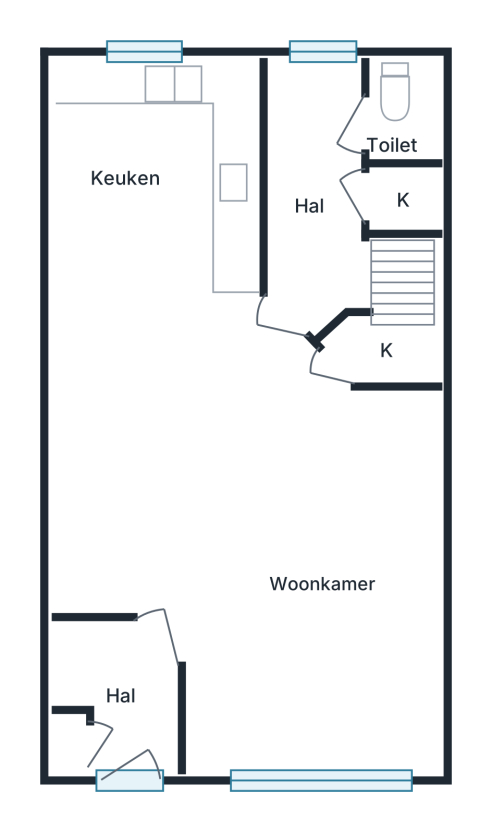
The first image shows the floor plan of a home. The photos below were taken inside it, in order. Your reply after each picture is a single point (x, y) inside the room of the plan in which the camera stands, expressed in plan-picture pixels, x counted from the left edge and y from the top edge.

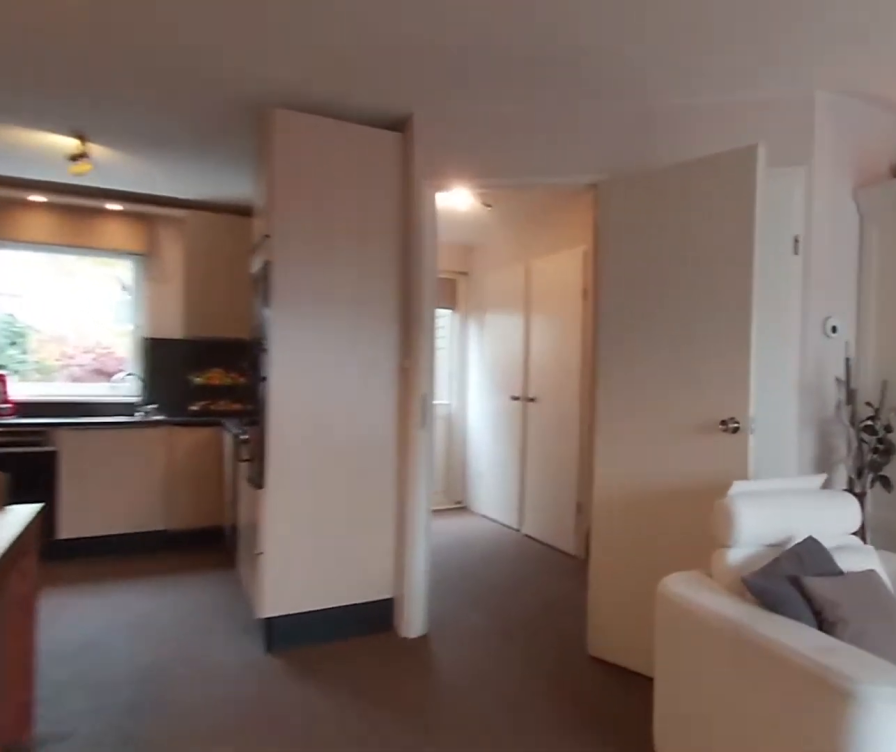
(254, 527)
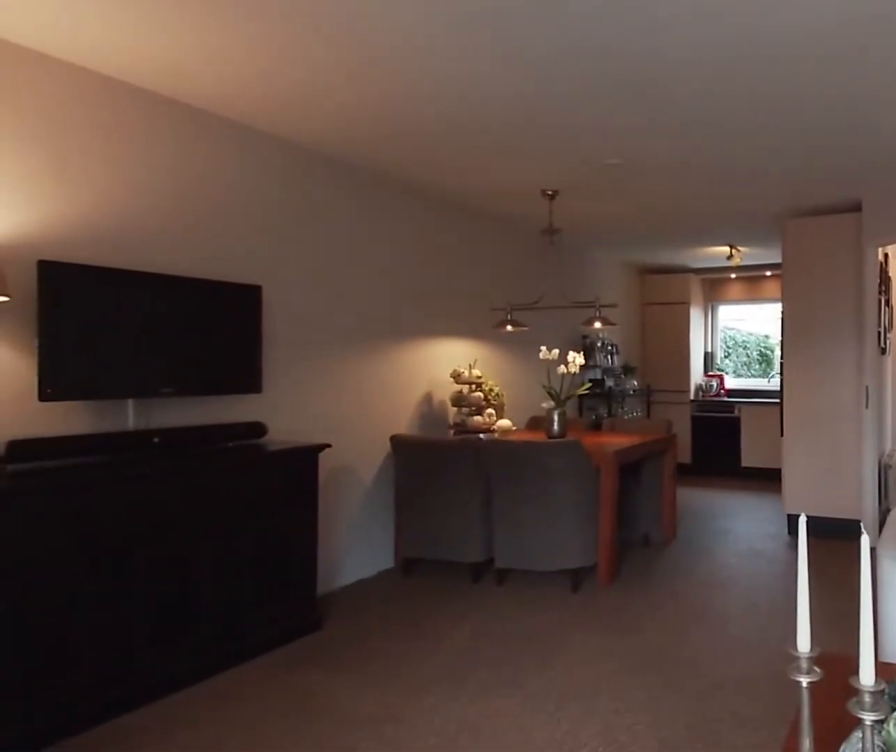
(254, 527)
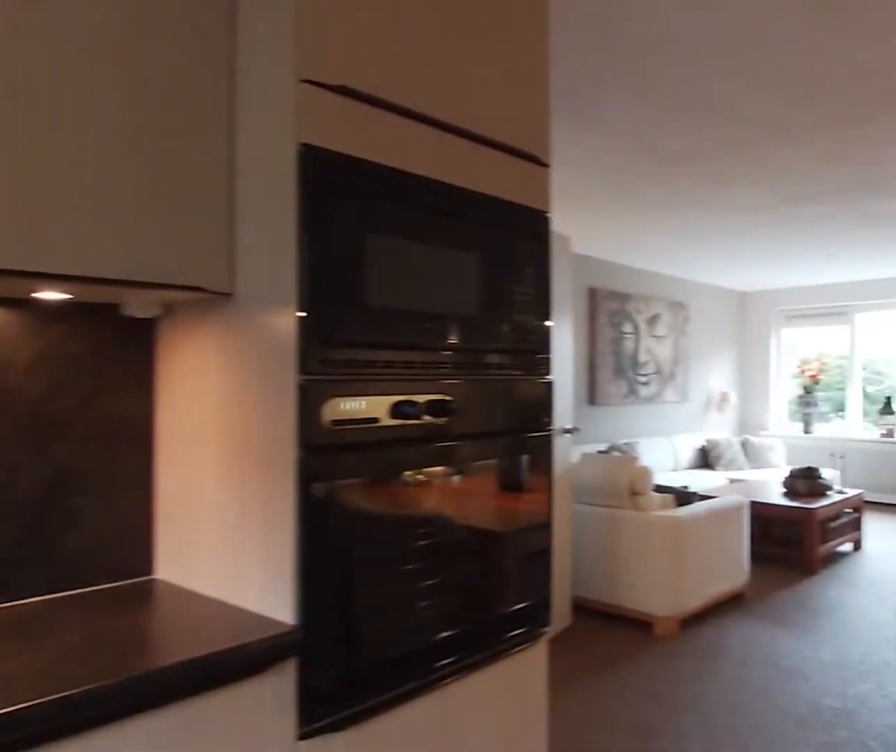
(155, 176)
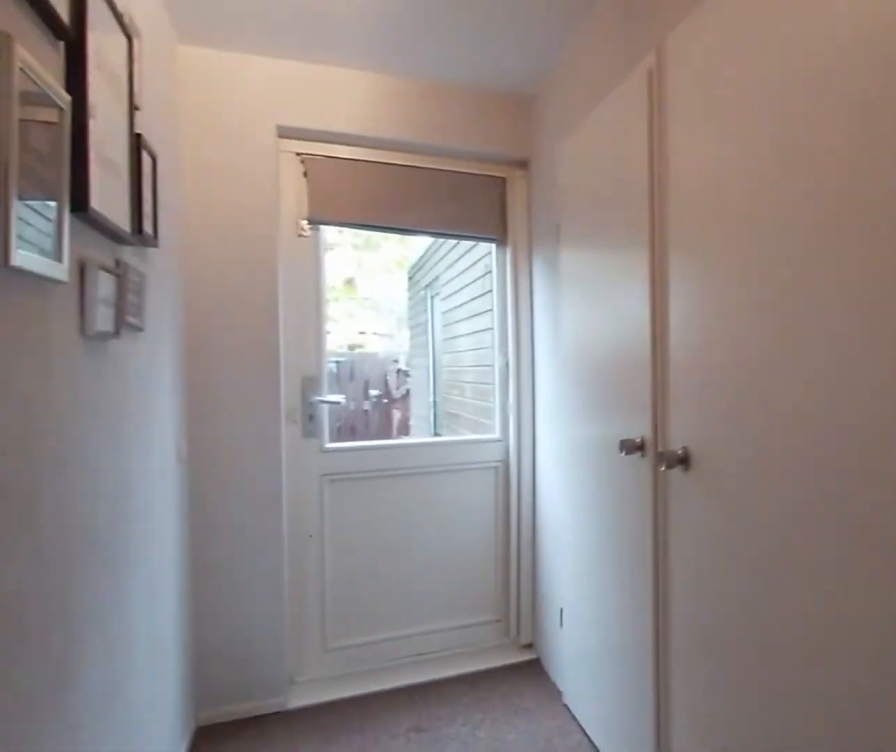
(317, 191)
